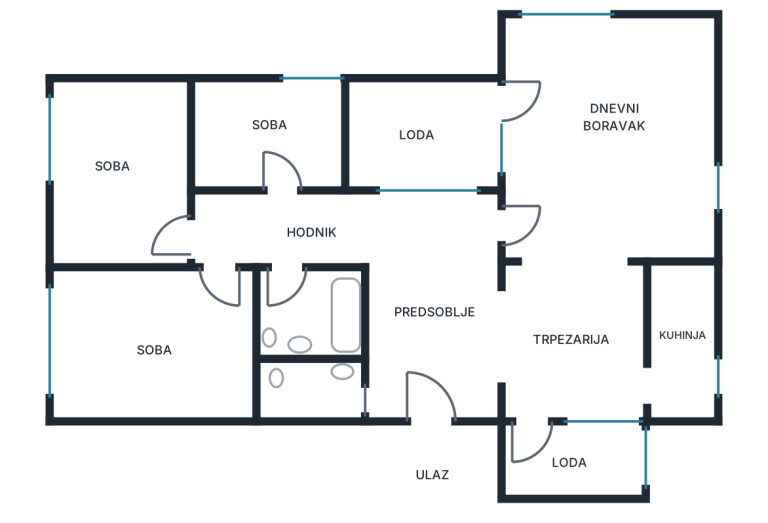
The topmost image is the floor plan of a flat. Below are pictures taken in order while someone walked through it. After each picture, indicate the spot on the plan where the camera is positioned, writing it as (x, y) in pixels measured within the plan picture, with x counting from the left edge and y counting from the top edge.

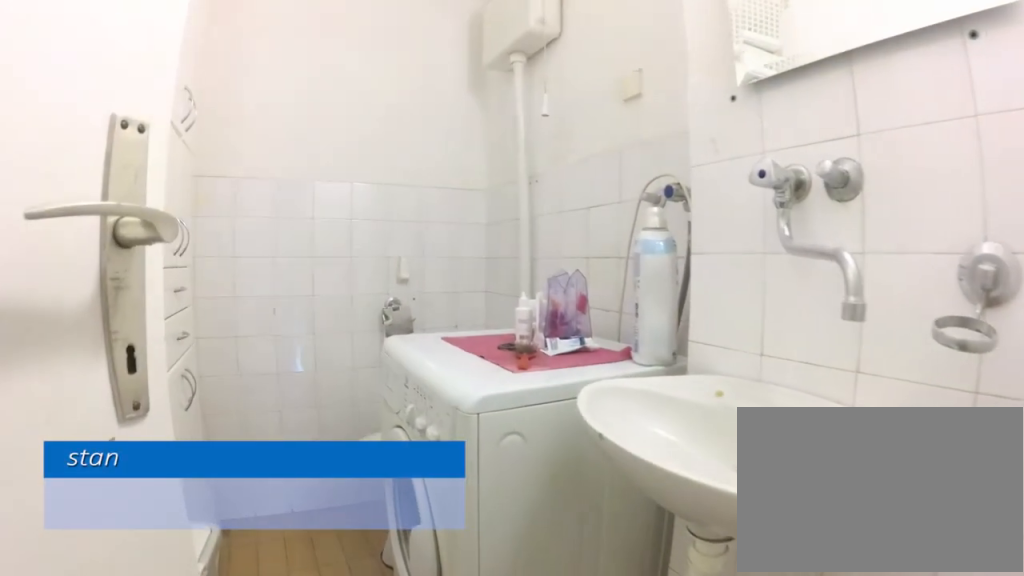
(384, 392)
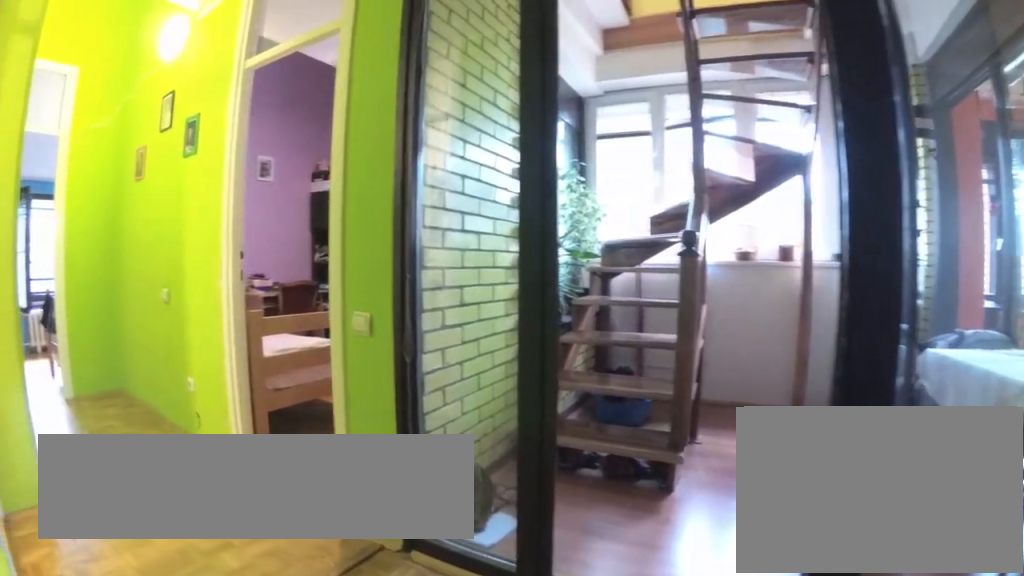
(433, 268)
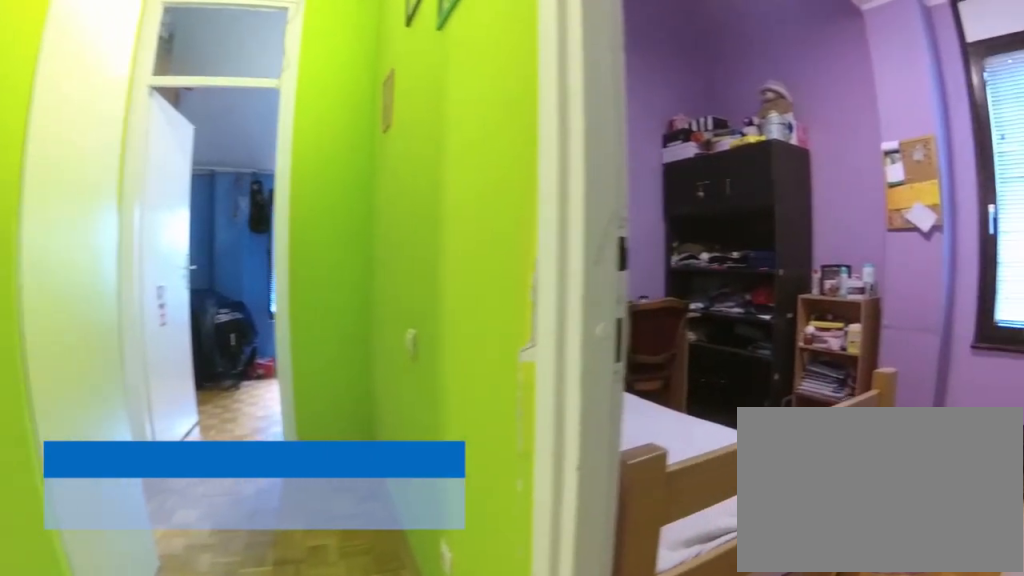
(316, 232)
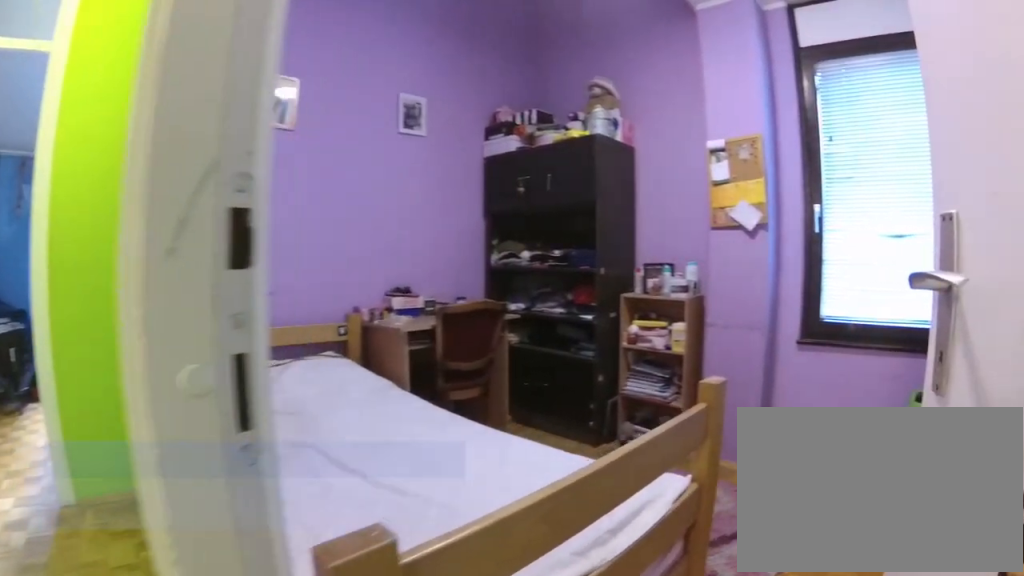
(306, 229)
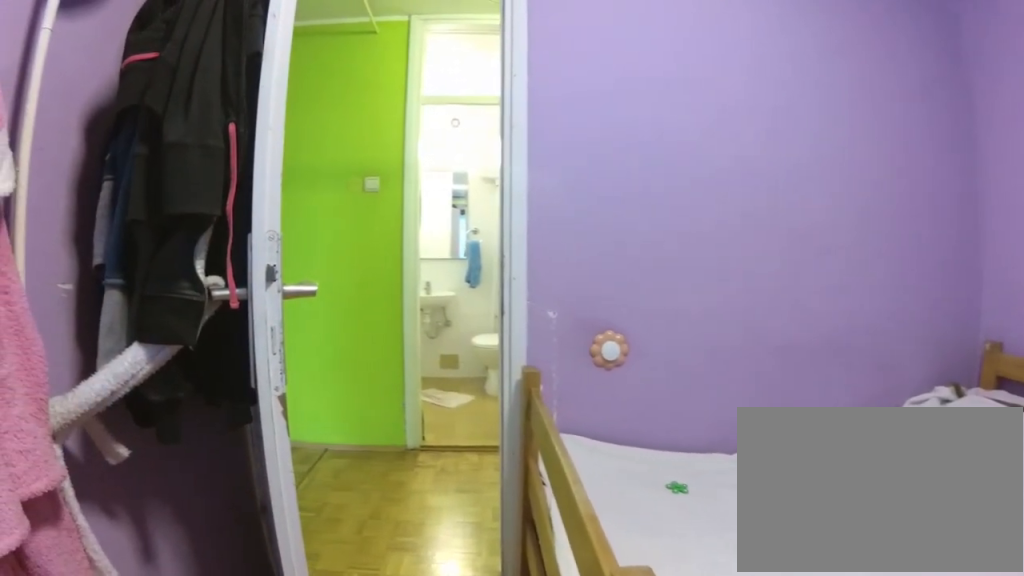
(305, 90)
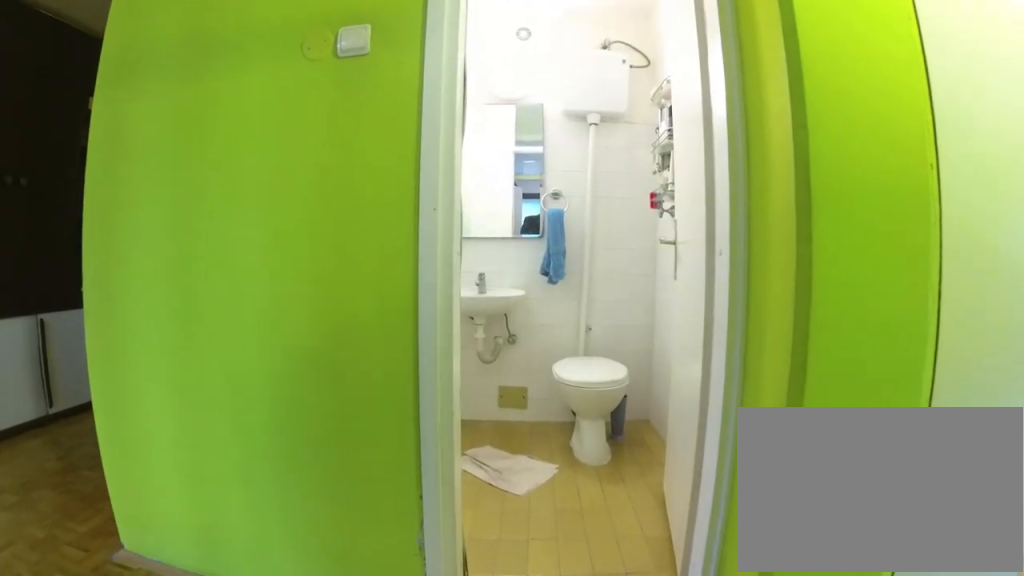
(297, 190)
